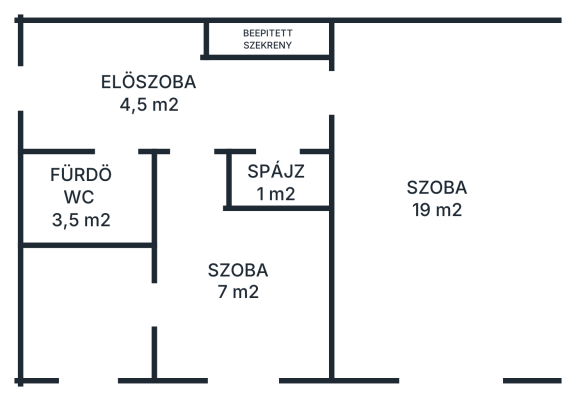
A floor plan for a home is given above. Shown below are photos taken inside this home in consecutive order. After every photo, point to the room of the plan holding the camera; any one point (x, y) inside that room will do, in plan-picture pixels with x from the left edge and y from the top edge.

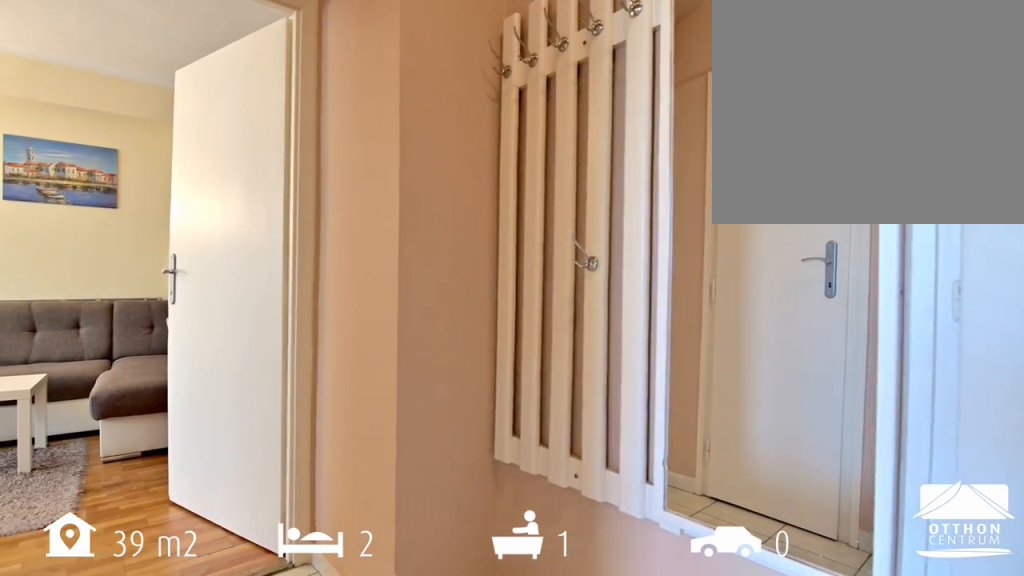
(156, 90)
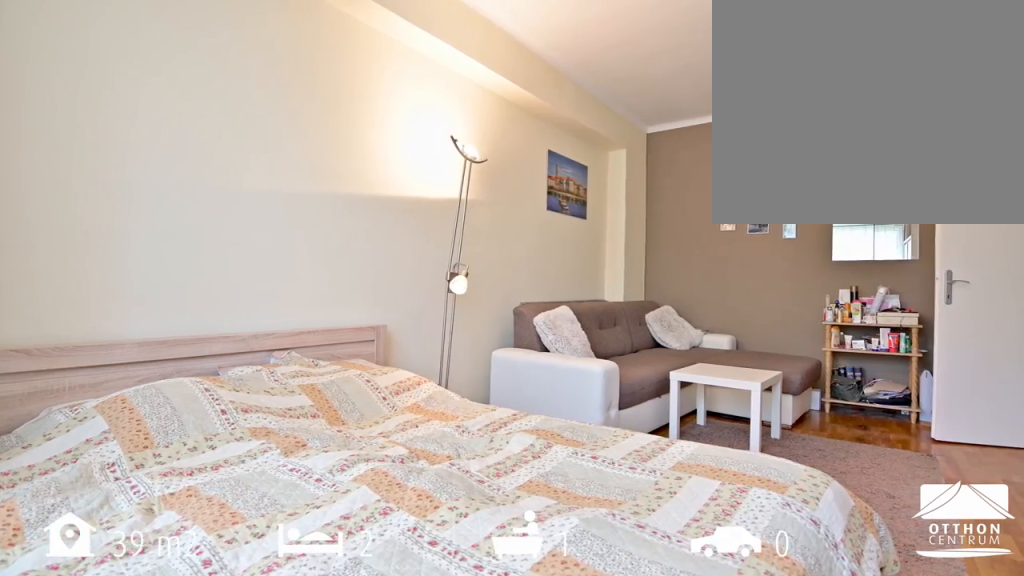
(448, 188)
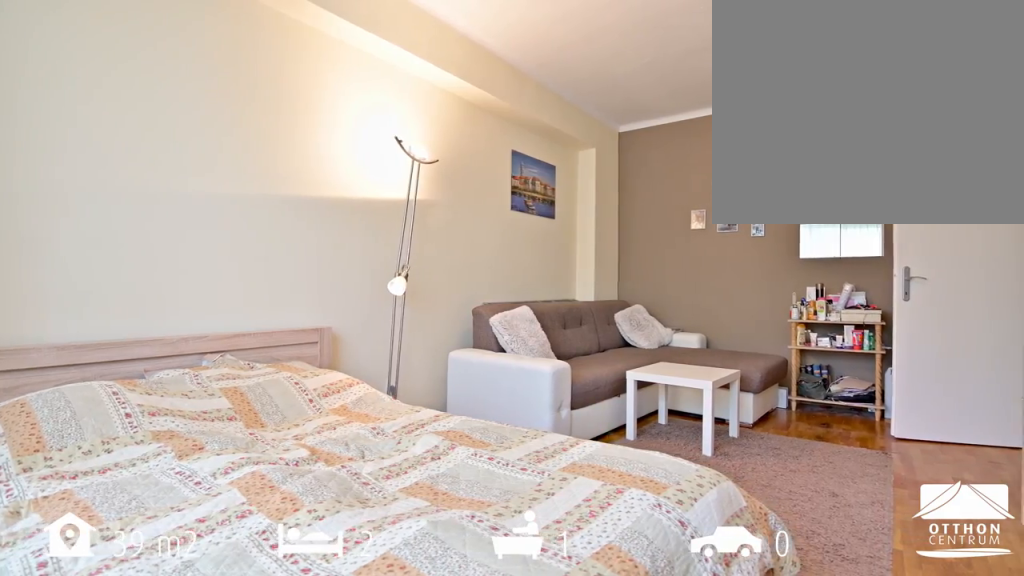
(448, 188)
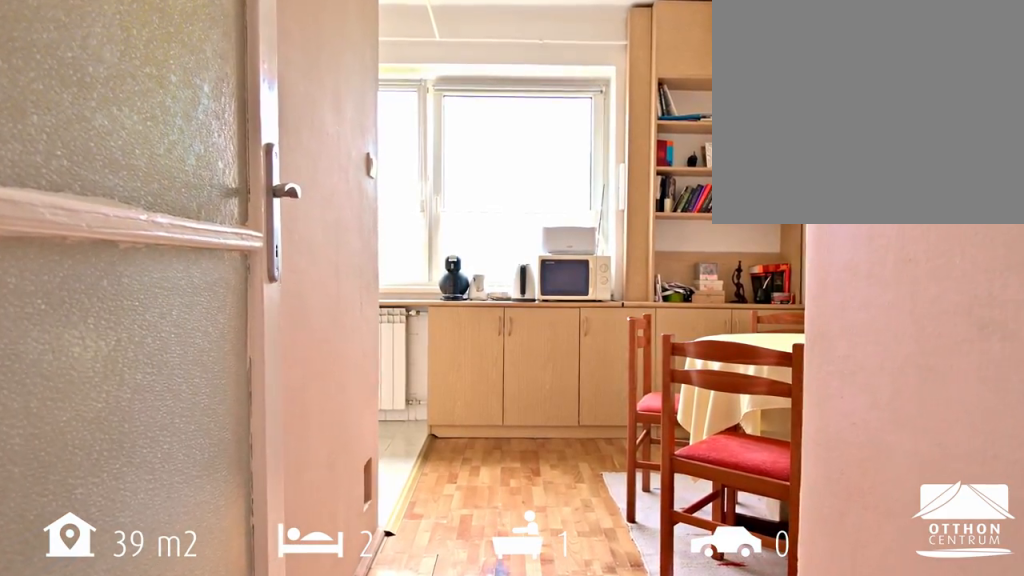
(156, 90)
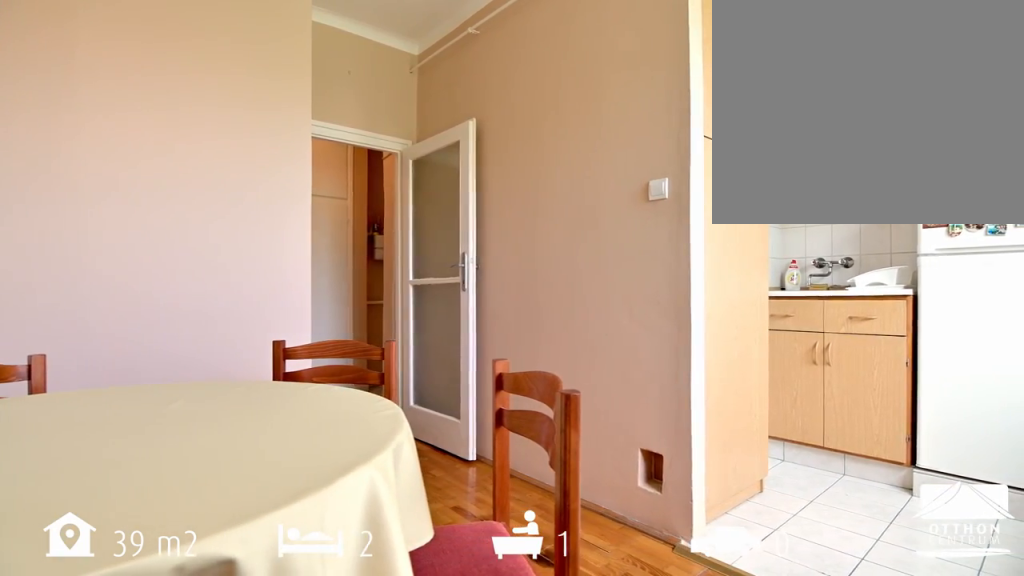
(236, 278)
